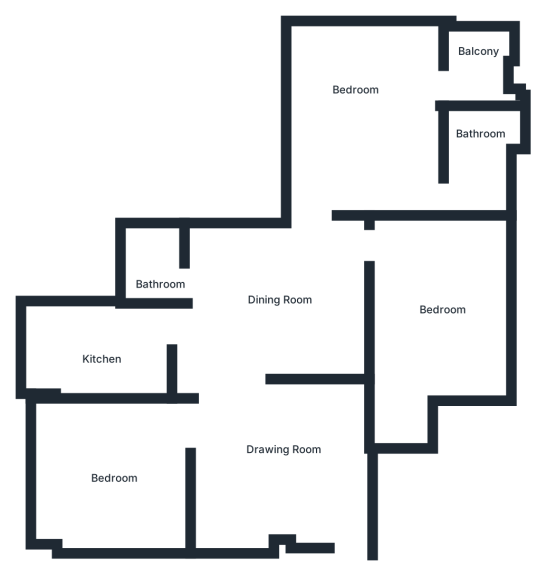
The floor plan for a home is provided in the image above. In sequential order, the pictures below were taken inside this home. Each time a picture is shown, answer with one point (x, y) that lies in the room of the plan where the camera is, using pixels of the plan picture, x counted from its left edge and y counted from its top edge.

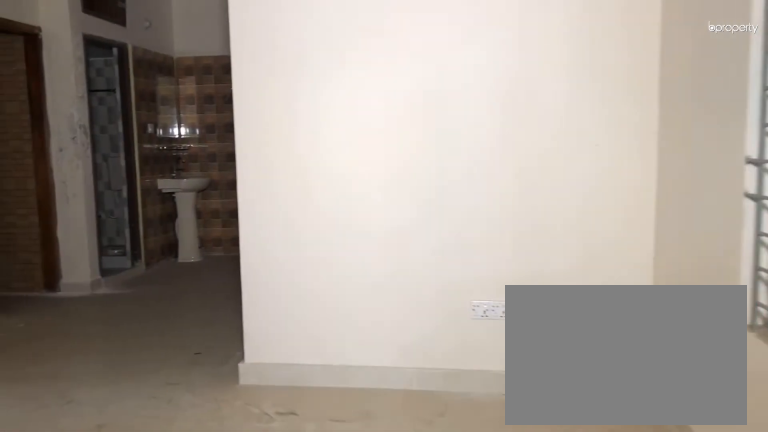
(336, 488)
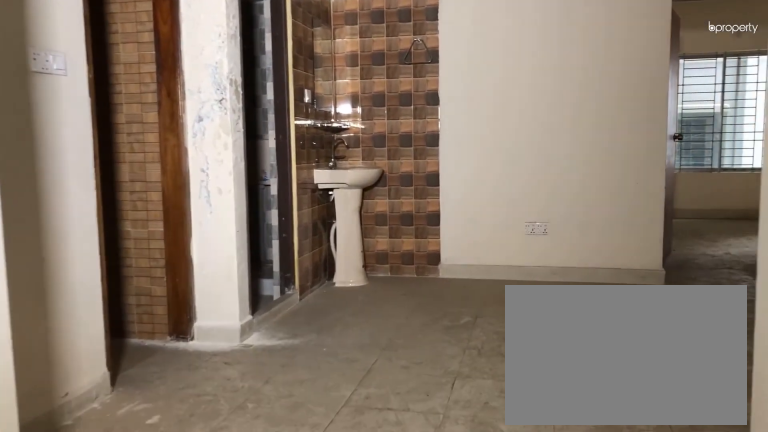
(282, 304)
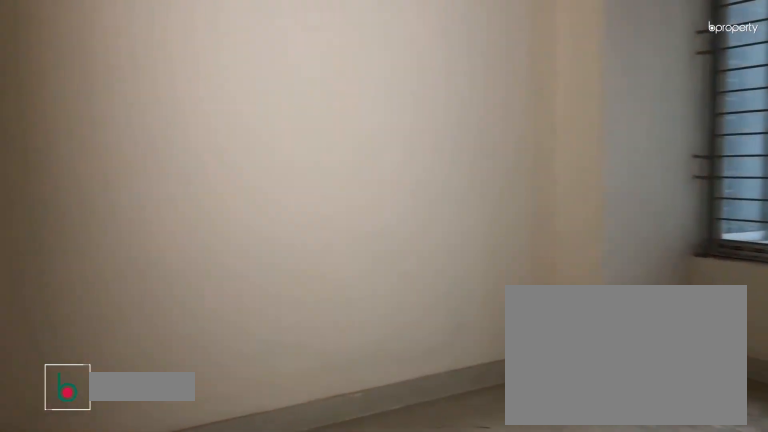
(112, 473)
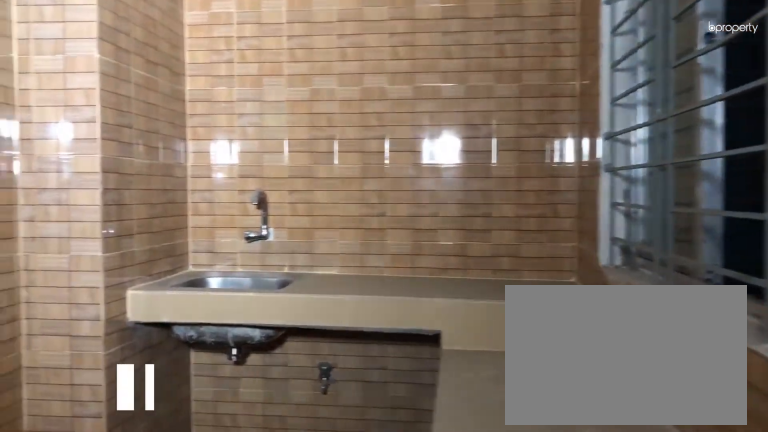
(100, 353)
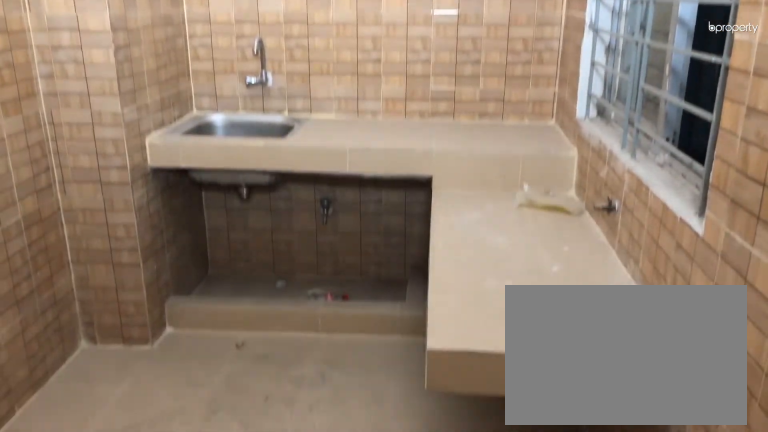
(100, 353)
